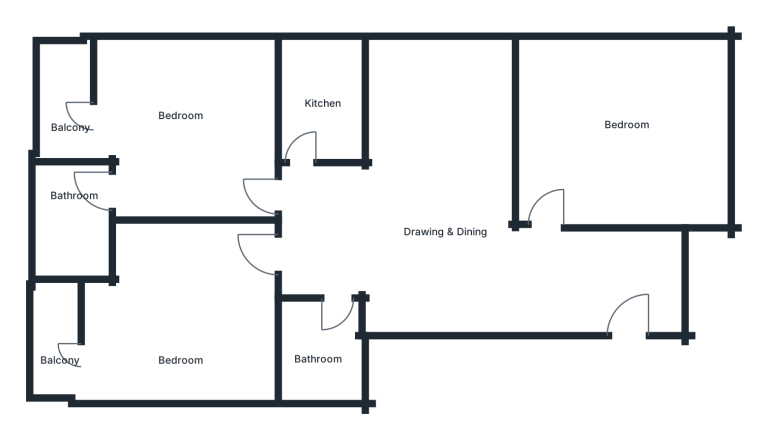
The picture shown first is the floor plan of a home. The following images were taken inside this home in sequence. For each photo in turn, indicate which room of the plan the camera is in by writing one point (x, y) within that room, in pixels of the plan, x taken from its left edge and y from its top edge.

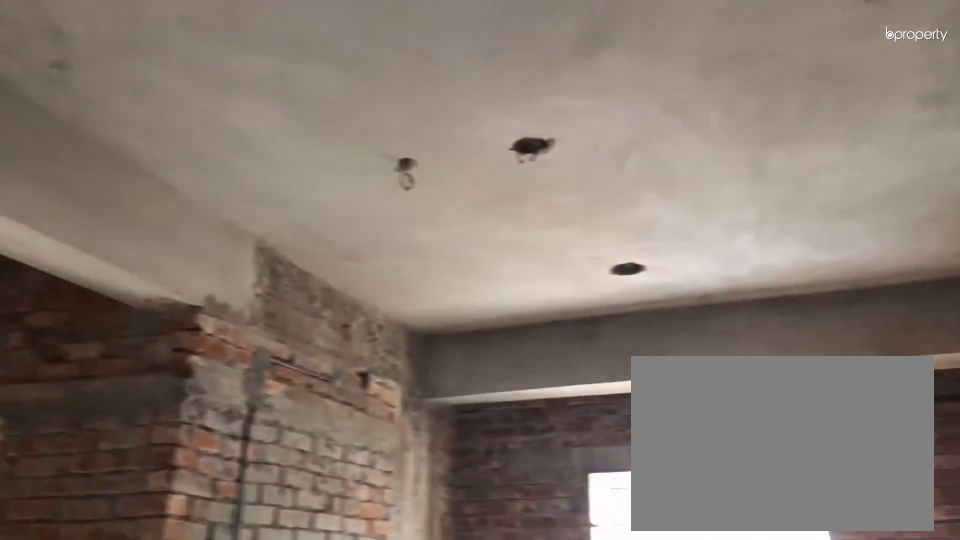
(458, 242)
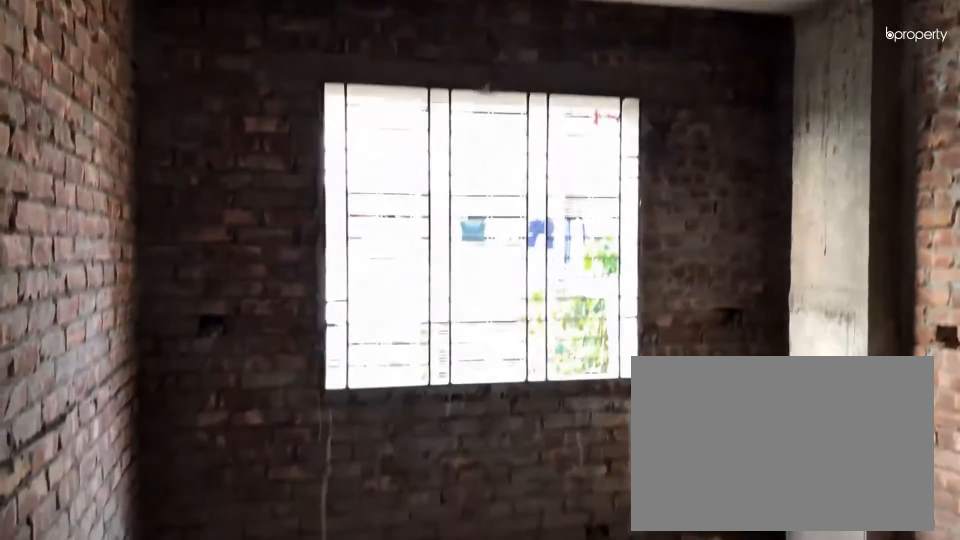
(598, 138)
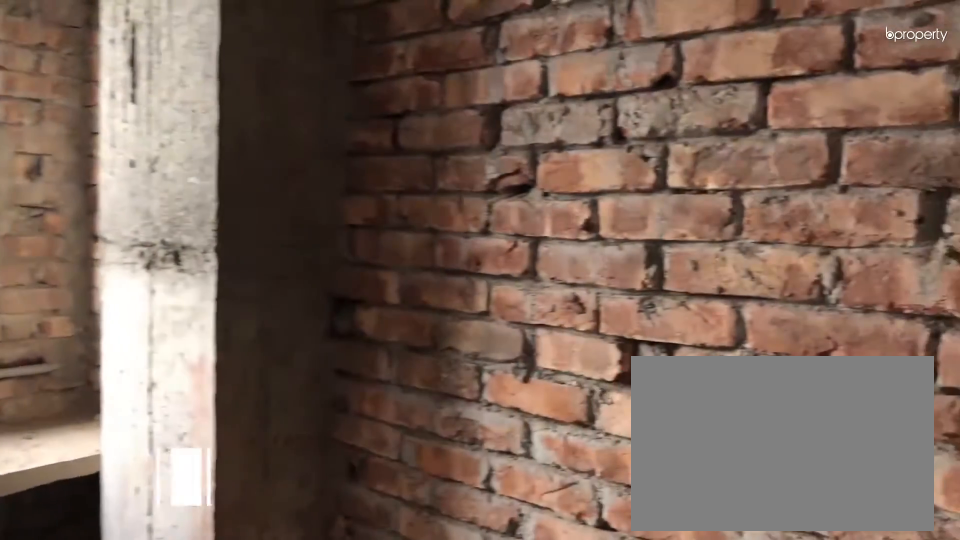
(325, 96)
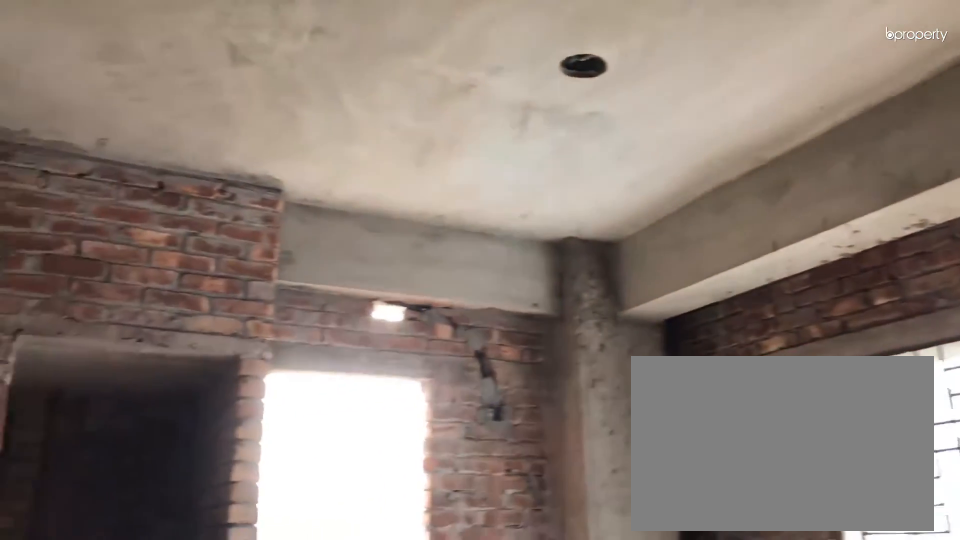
(167, 138)
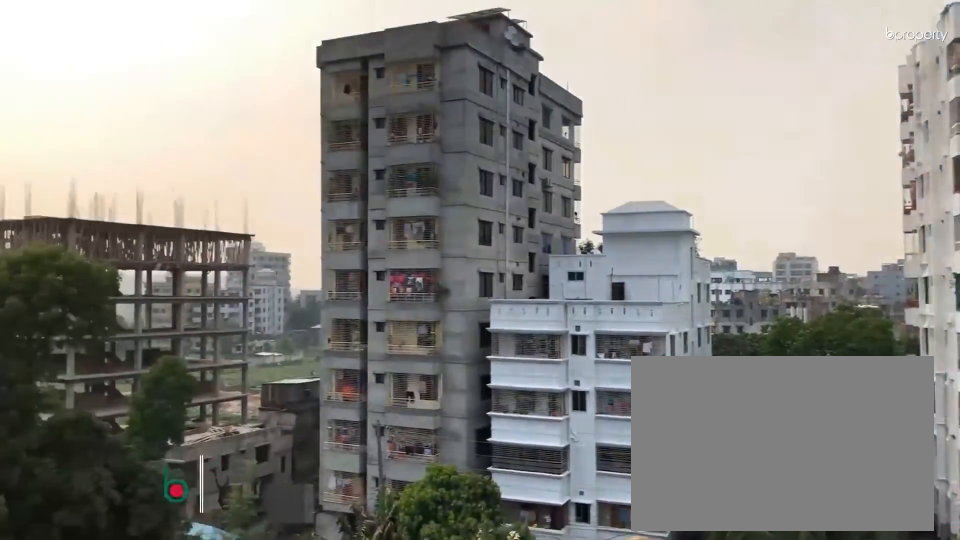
(61, 101)
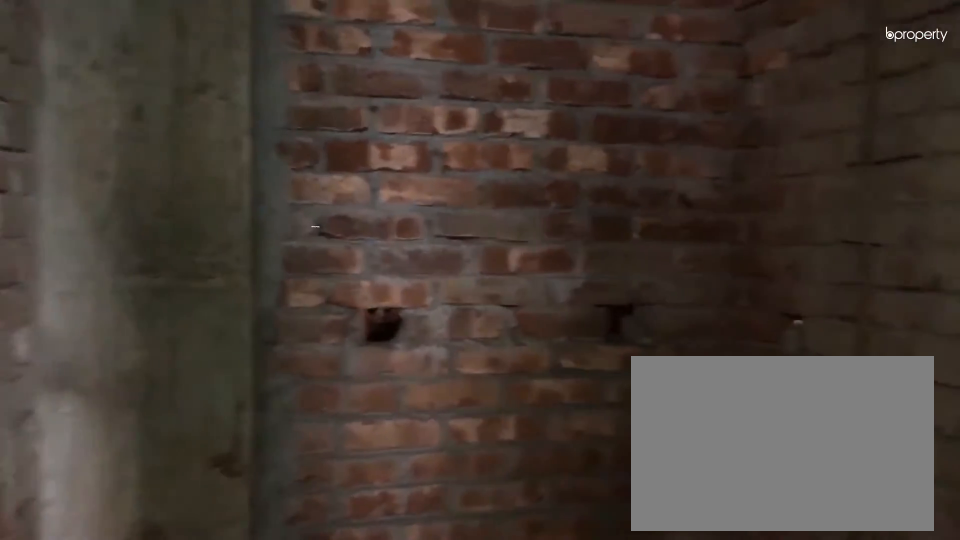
(321, 343)
